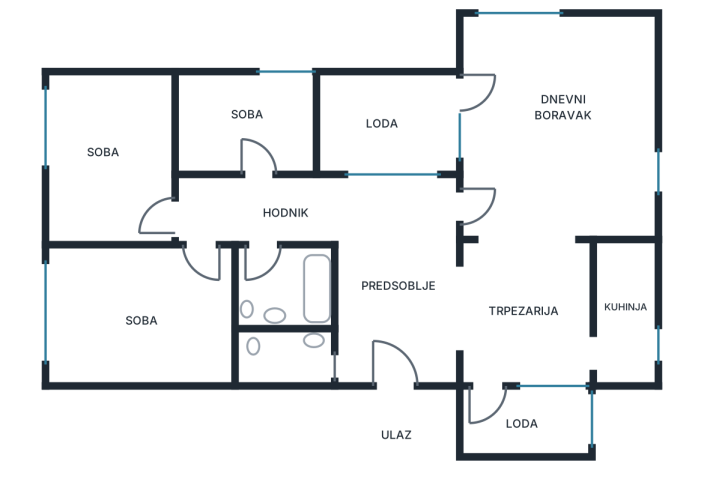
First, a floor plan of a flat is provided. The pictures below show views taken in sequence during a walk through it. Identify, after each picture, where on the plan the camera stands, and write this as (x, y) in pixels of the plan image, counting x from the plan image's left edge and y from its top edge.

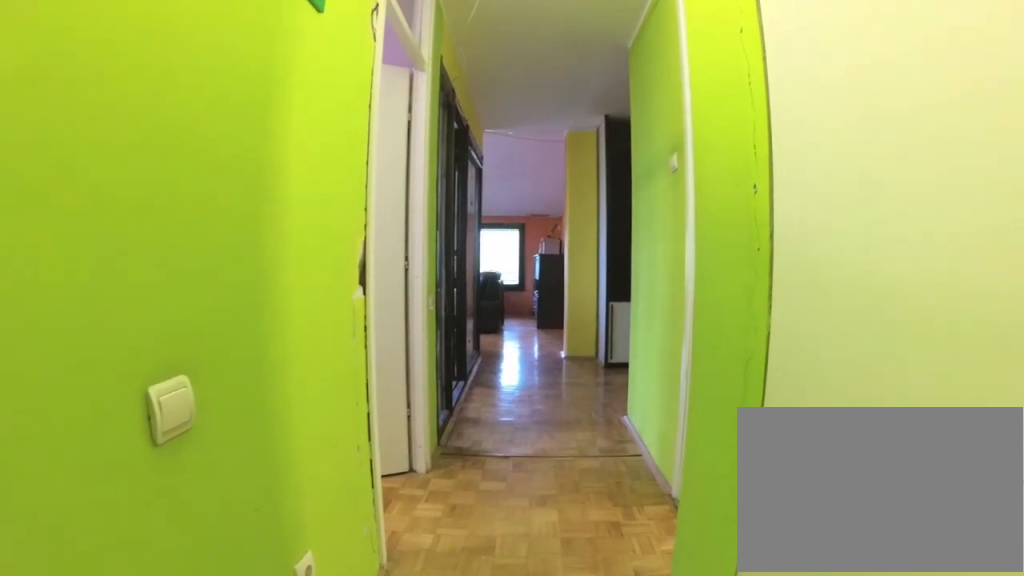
(168, 206)
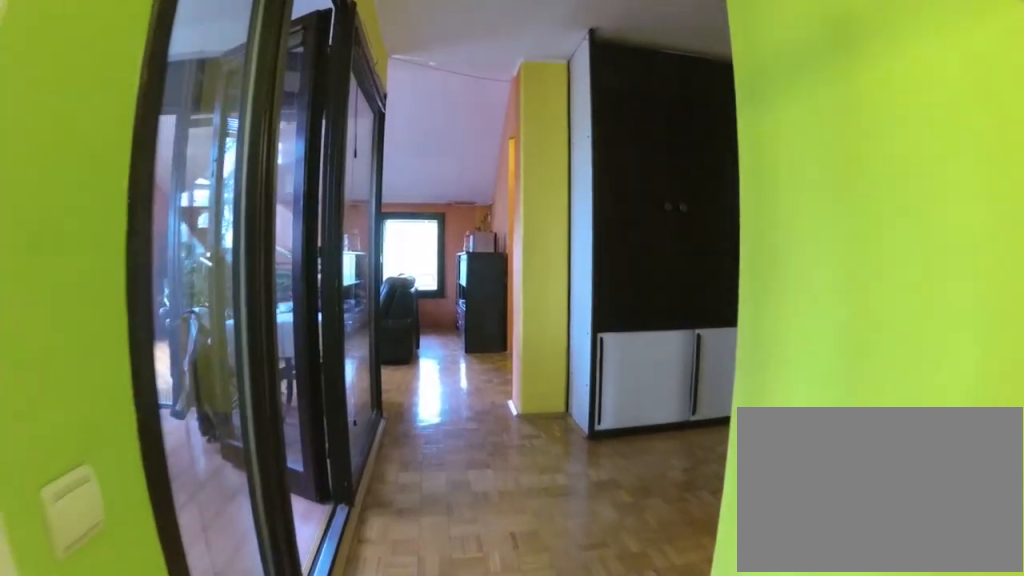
(262, 207)
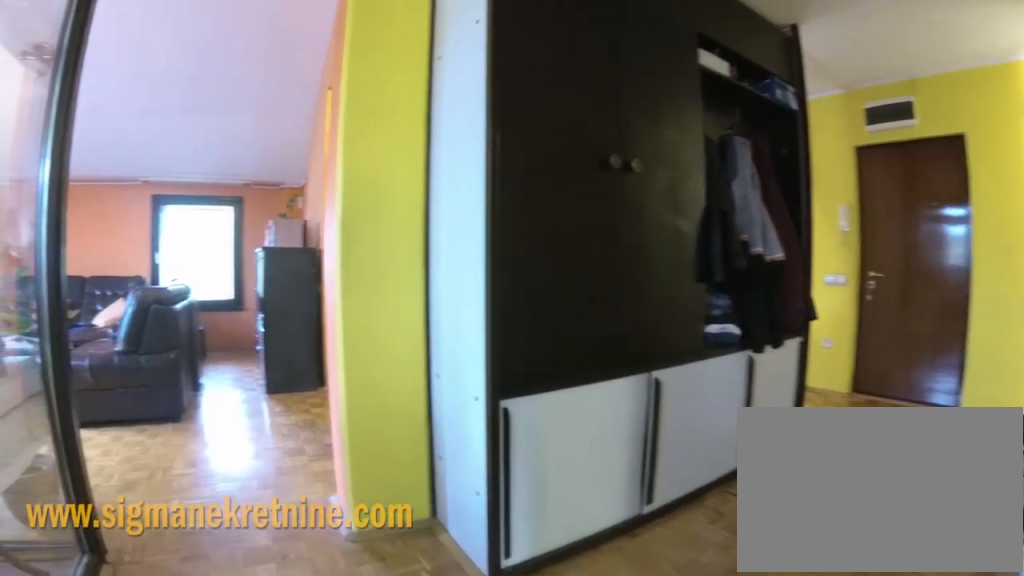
(357, 193)
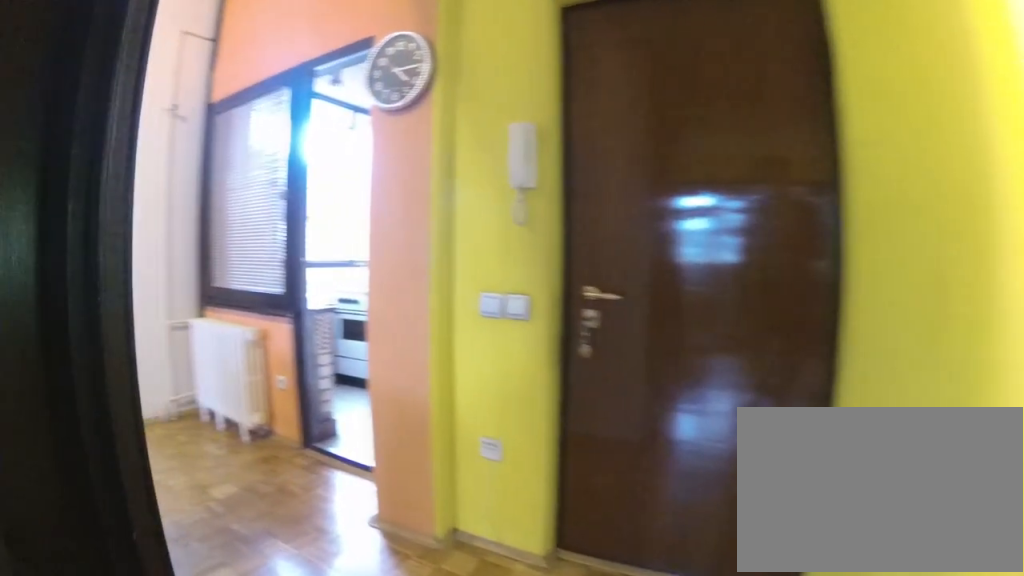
(402, 283)
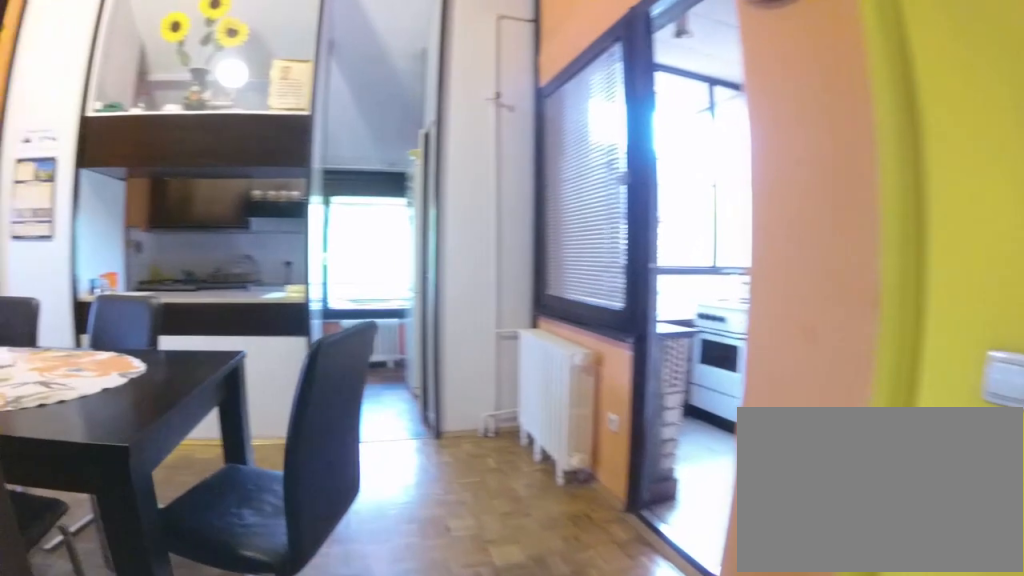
(435, 329)
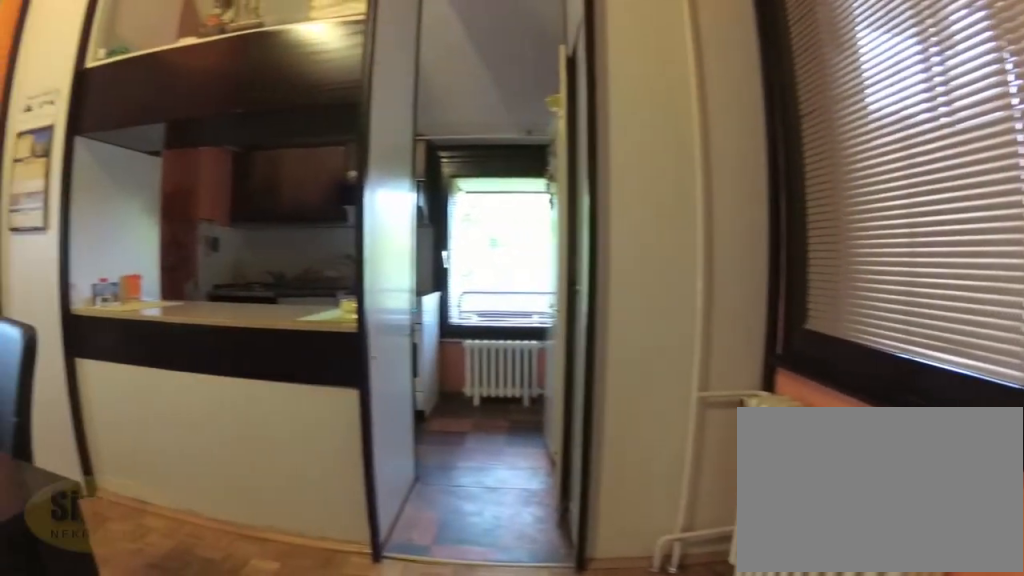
(471, 358)
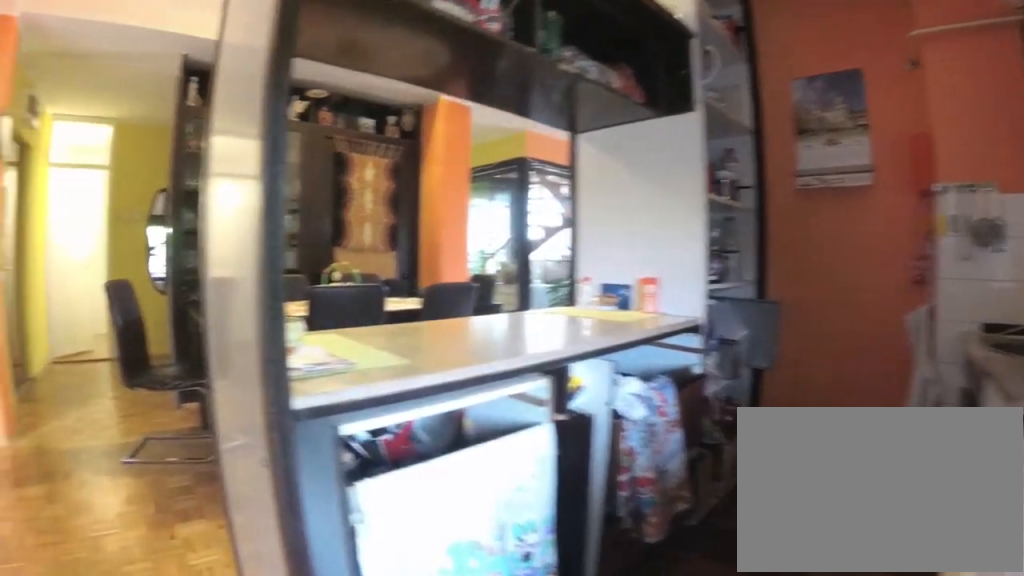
(637, 378)
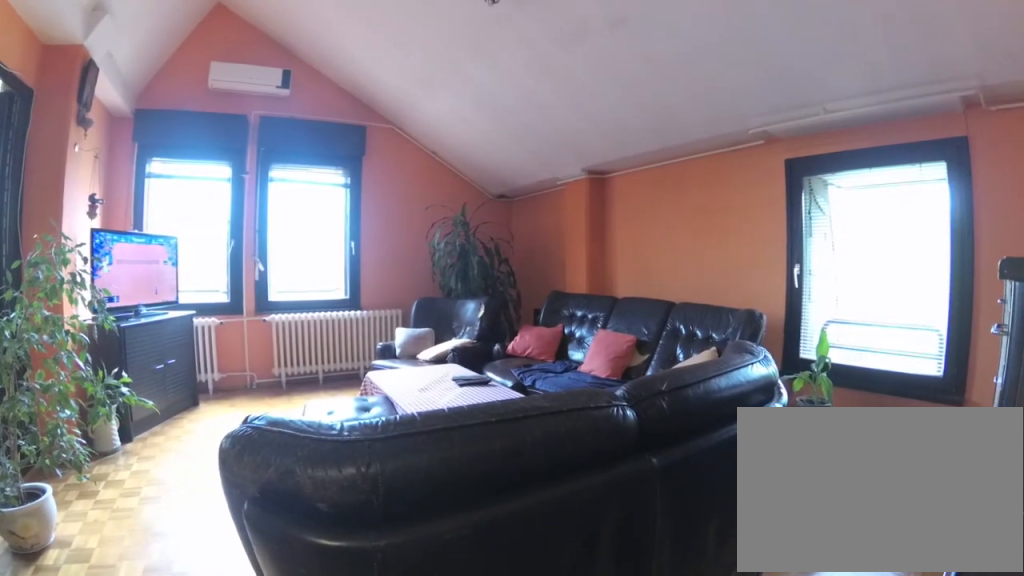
(554, 242)
